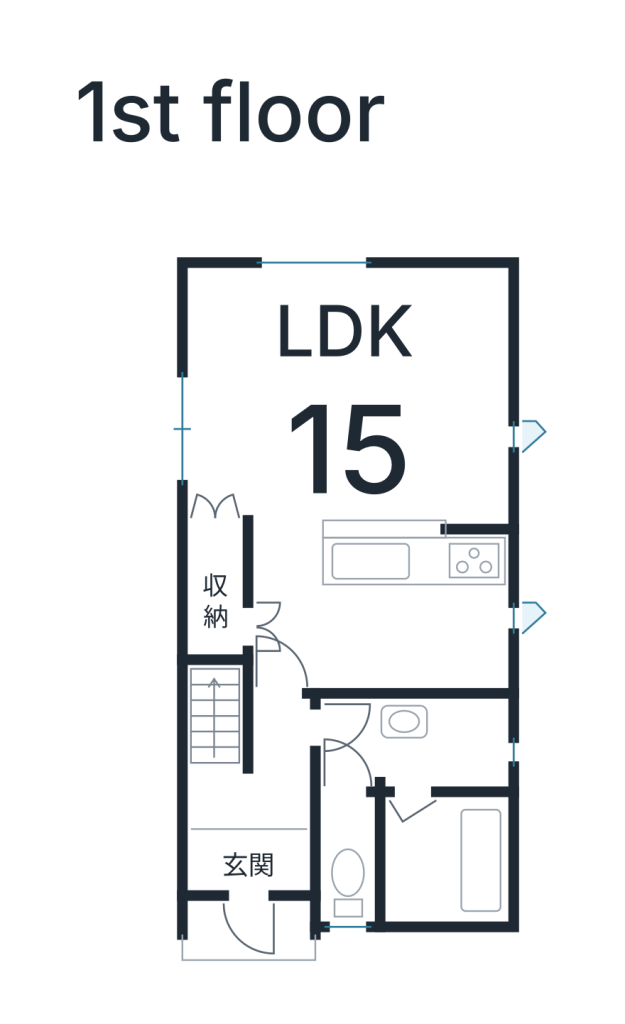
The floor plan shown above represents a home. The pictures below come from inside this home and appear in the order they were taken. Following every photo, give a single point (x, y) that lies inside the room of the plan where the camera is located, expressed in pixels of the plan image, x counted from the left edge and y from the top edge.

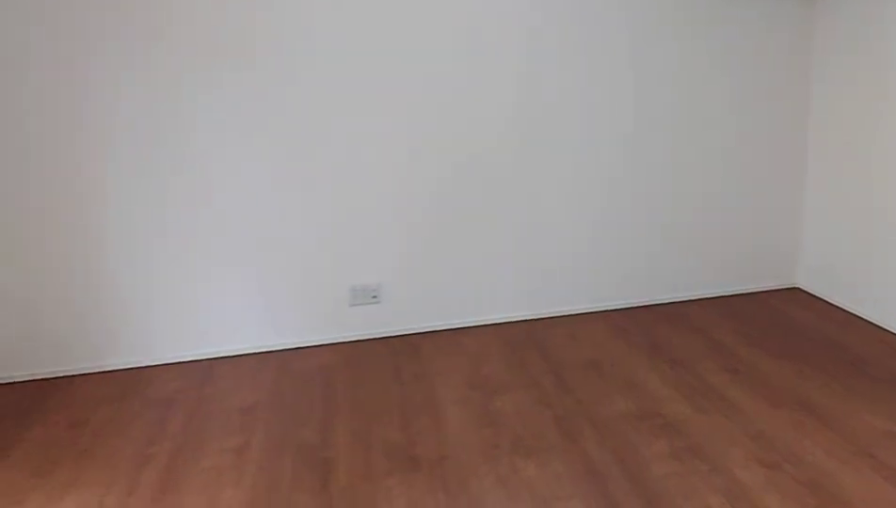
(350, 400)
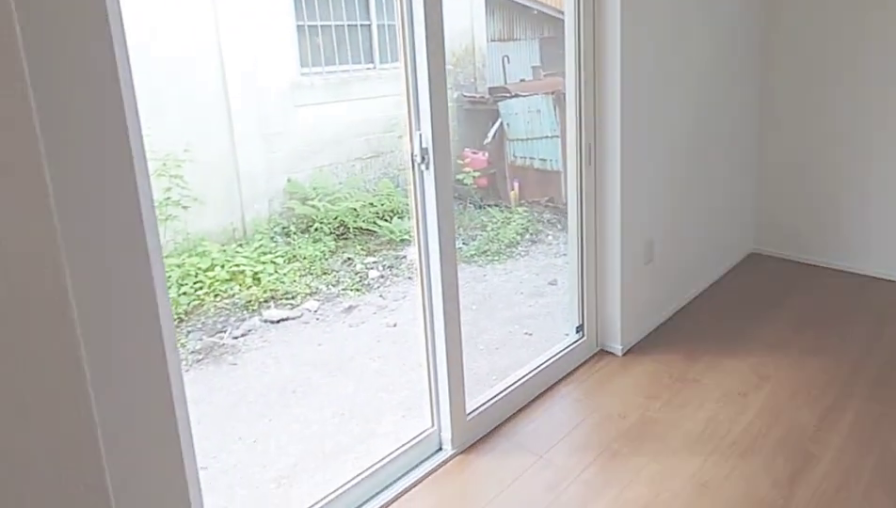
(350, 400)
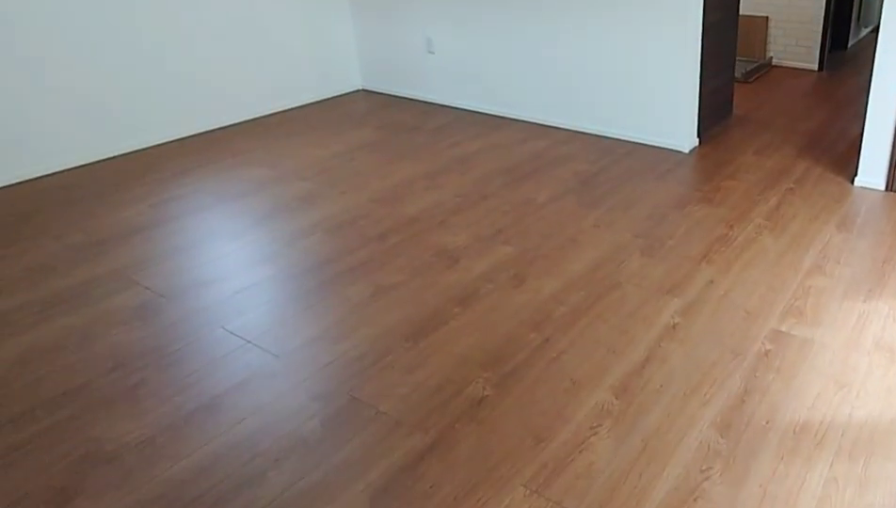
(350, 400)
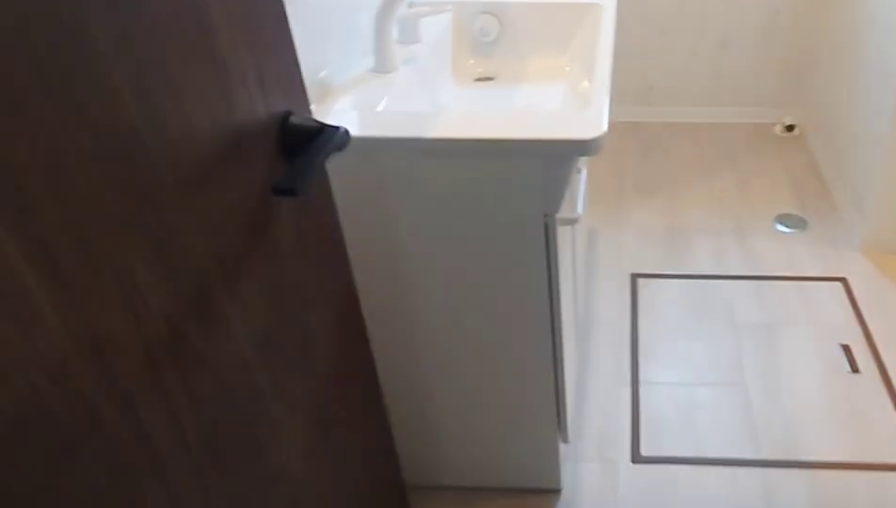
(407, 737)
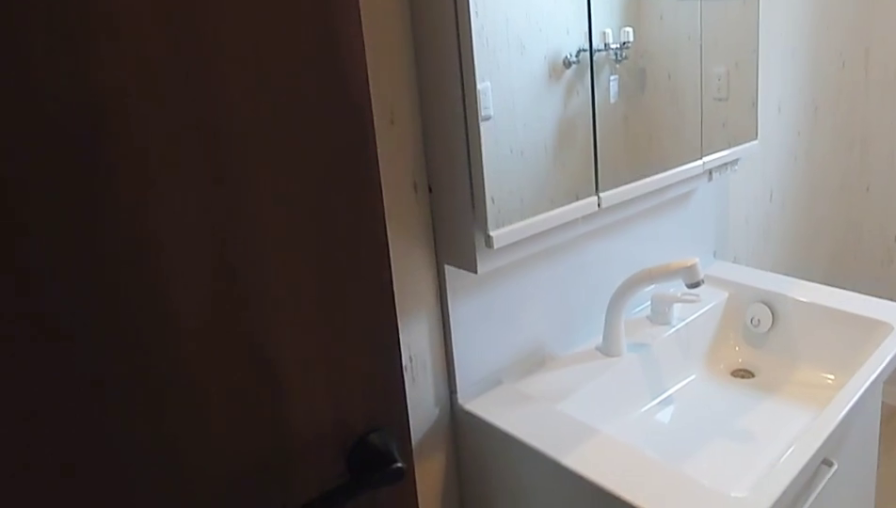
(407, 737)
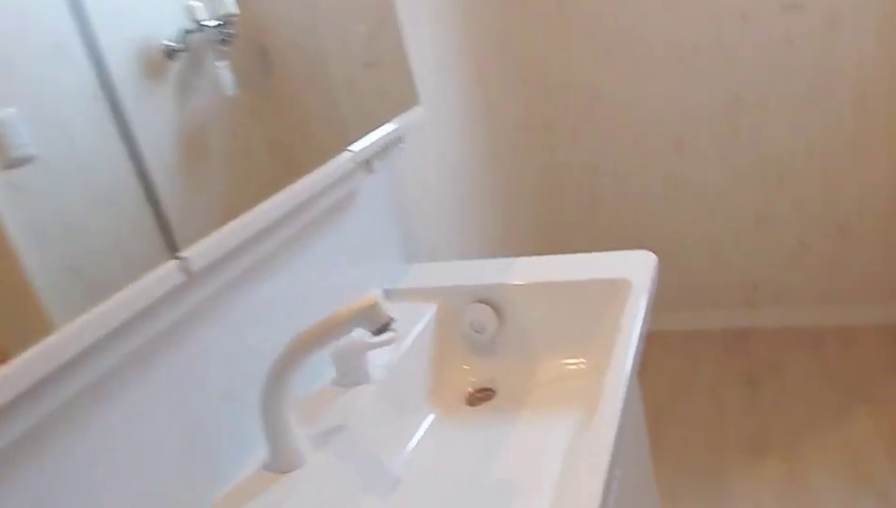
(407, 737)
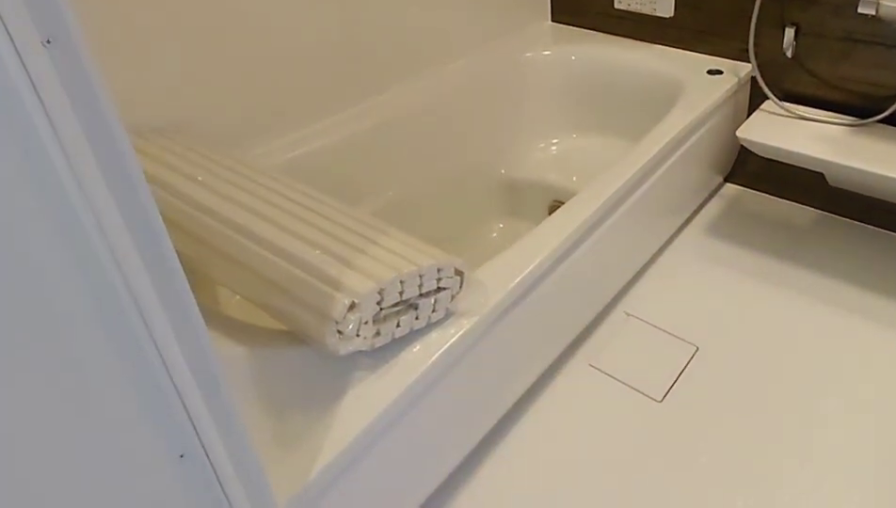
(436, 860)
